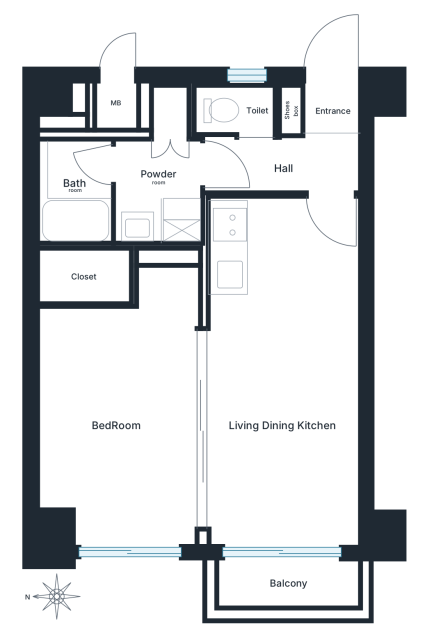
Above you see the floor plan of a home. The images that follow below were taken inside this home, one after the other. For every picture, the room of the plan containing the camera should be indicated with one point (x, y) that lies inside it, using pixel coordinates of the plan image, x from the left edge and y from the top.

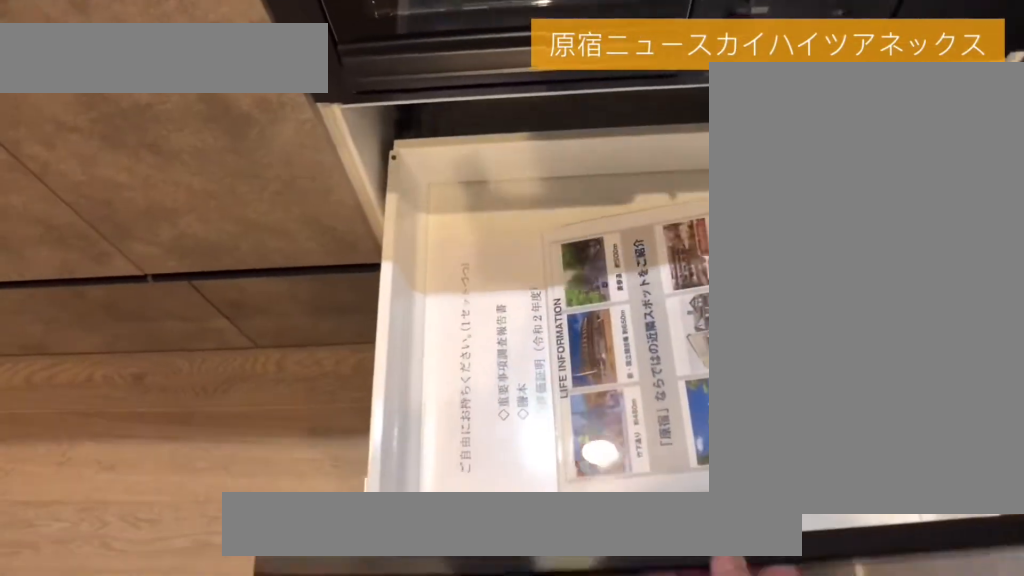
(287, 256)
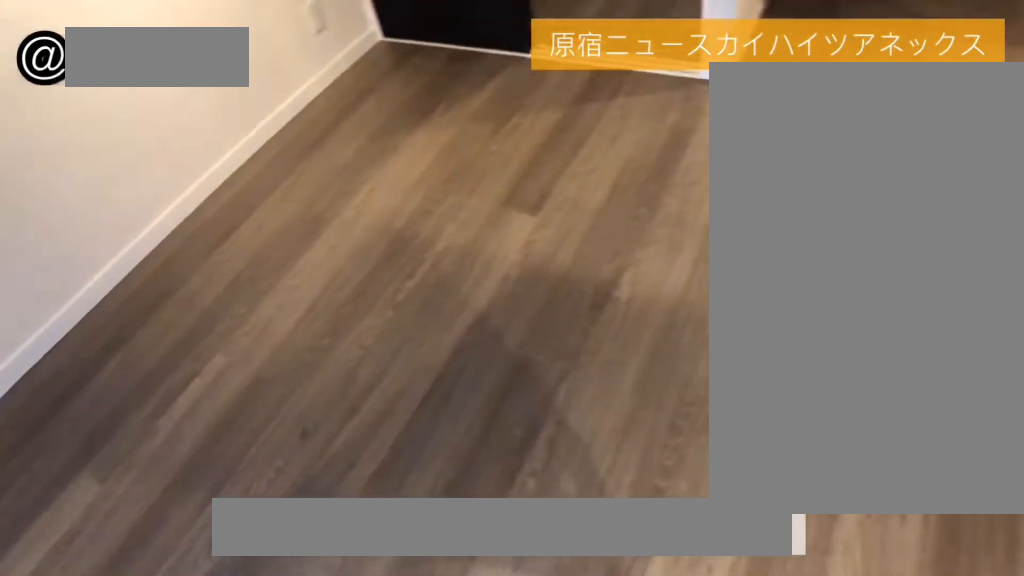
(121, 425)
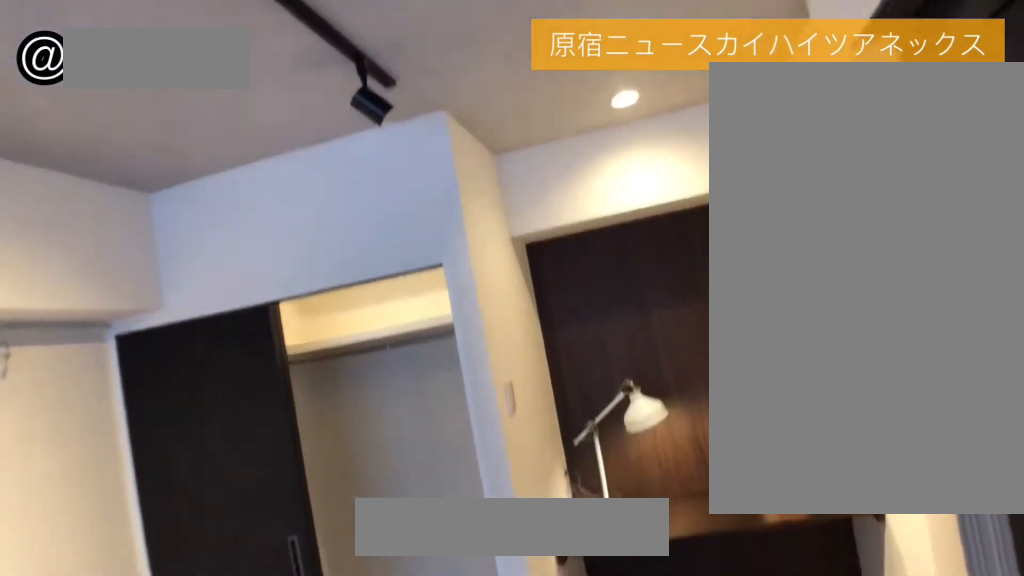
(121, 425)
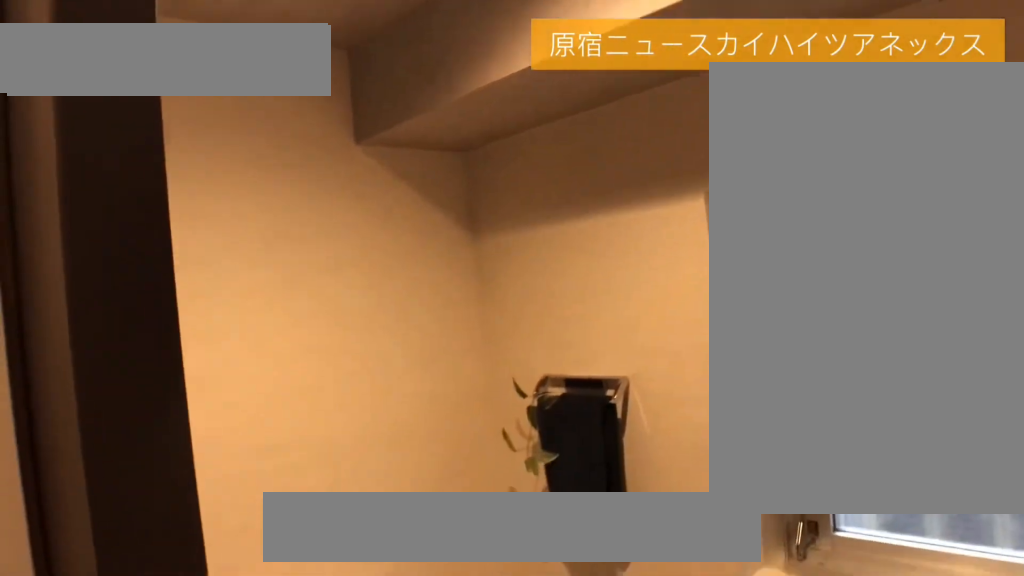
(231, 126)
